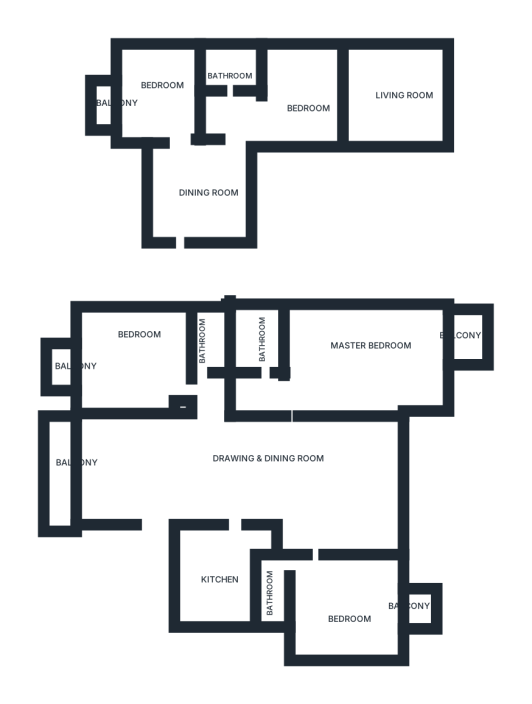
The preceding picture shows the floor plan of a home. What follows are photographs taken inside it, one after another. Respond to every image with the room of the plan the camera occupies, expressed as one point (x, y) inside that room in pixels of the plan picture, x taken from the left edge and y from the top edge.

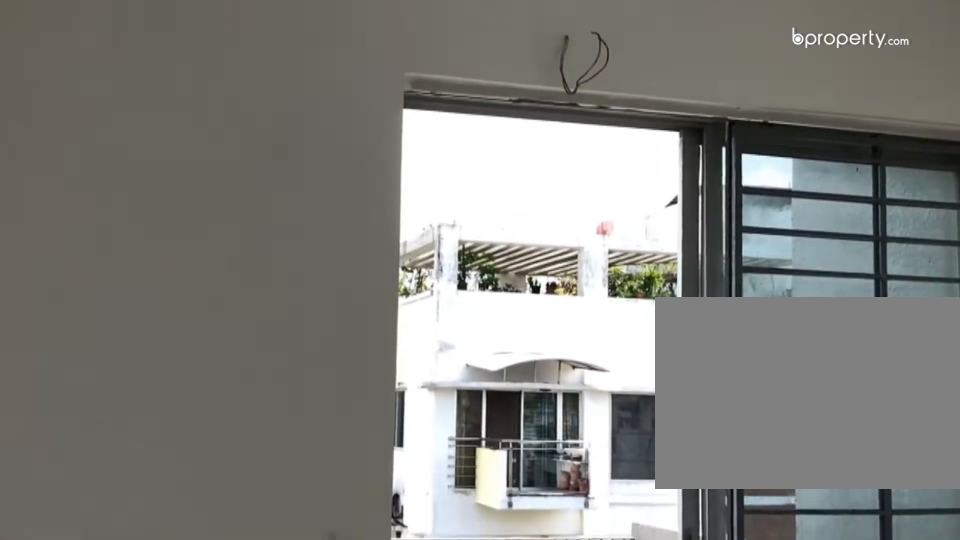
(342, 610)
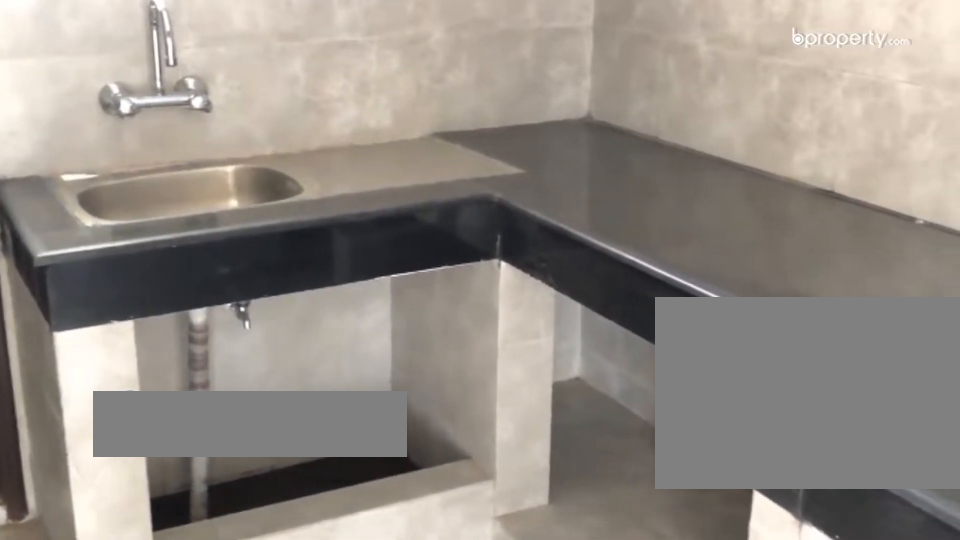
(218, 576)
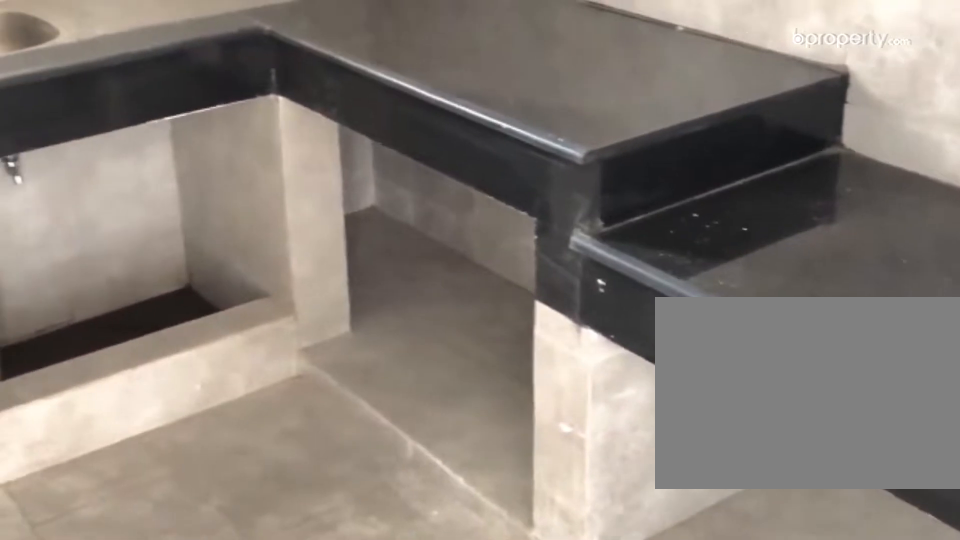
(218, 576)
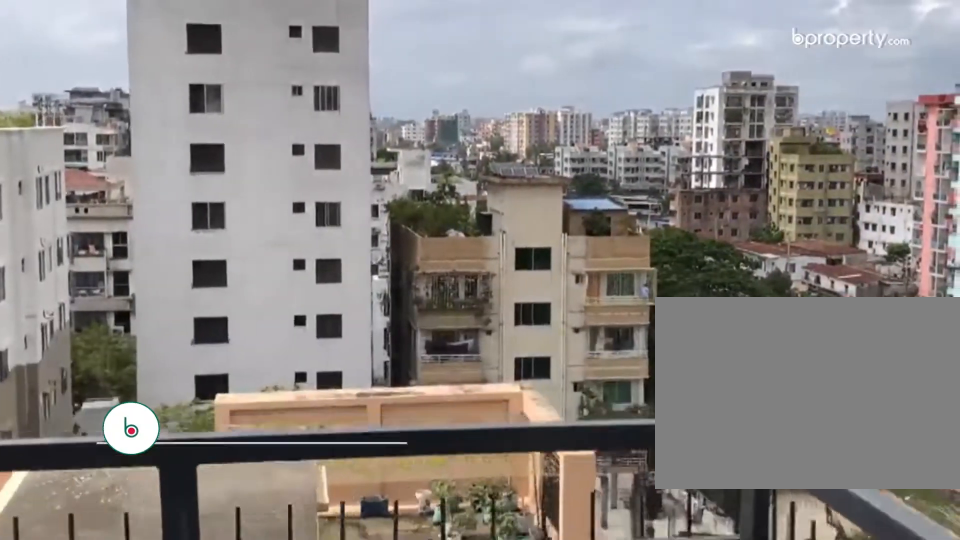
(56, 456)
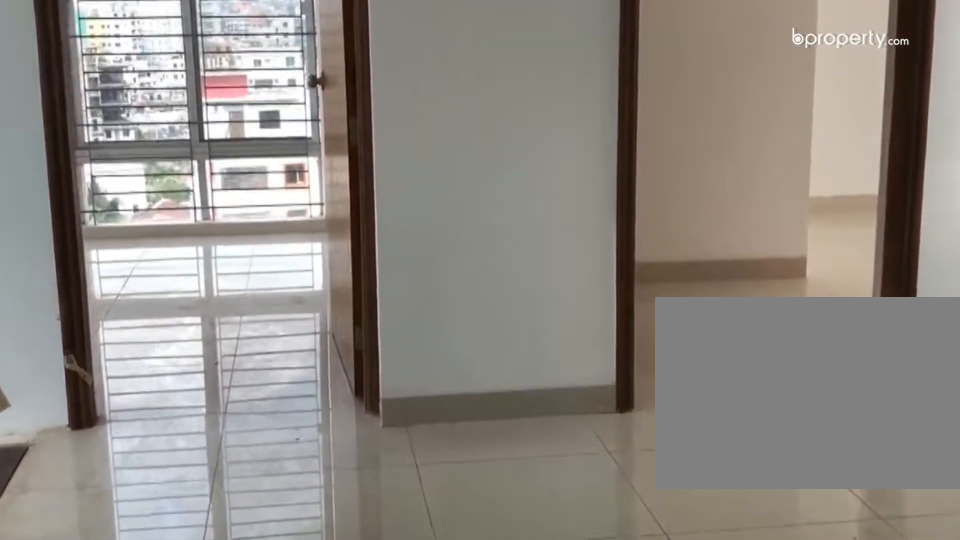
(191, 217)
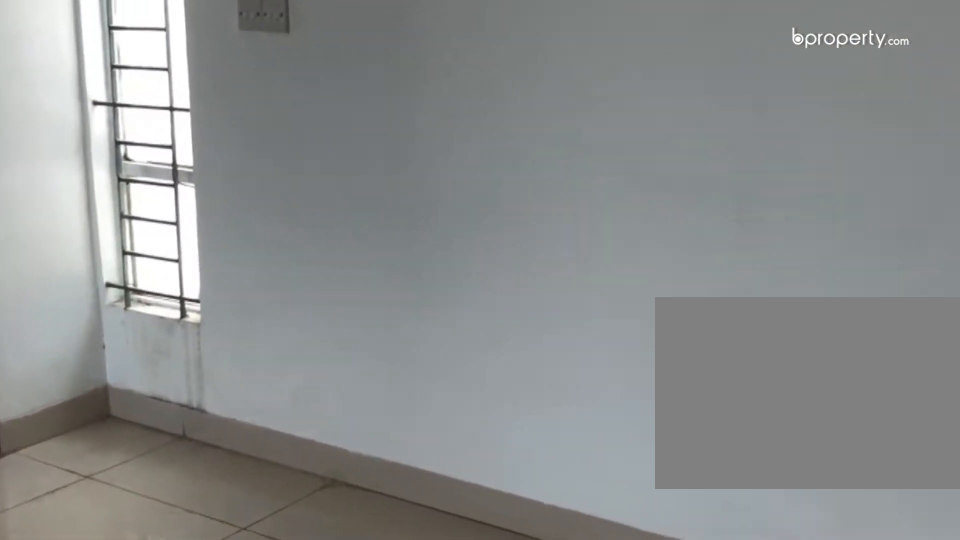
(190, 175)
